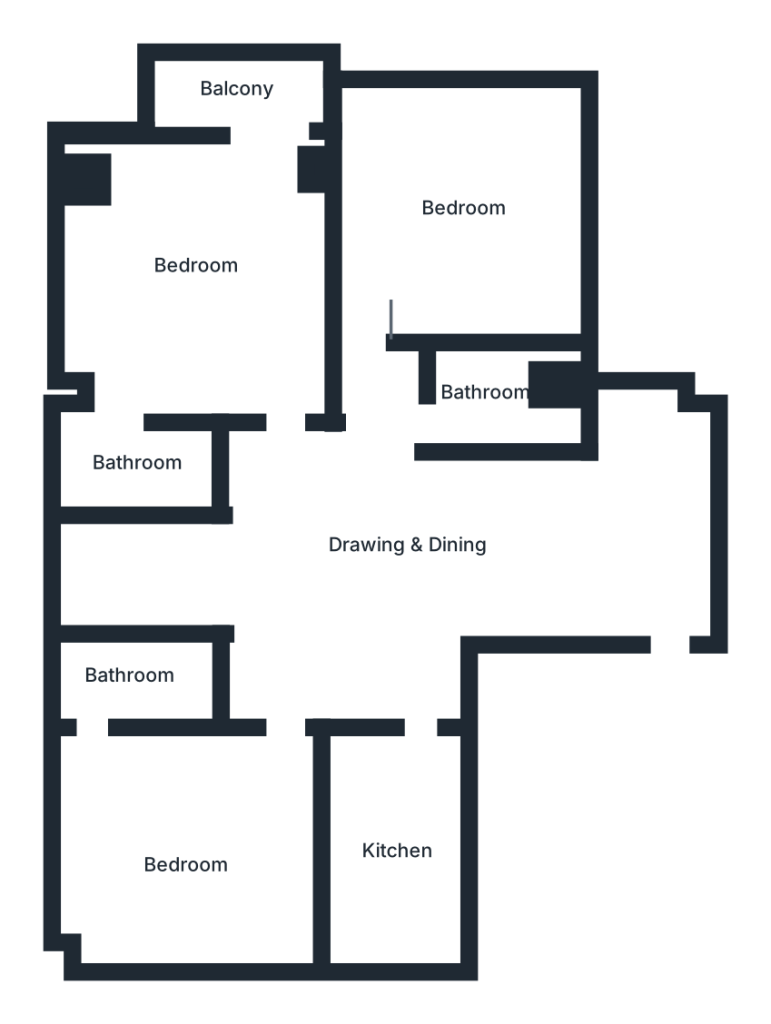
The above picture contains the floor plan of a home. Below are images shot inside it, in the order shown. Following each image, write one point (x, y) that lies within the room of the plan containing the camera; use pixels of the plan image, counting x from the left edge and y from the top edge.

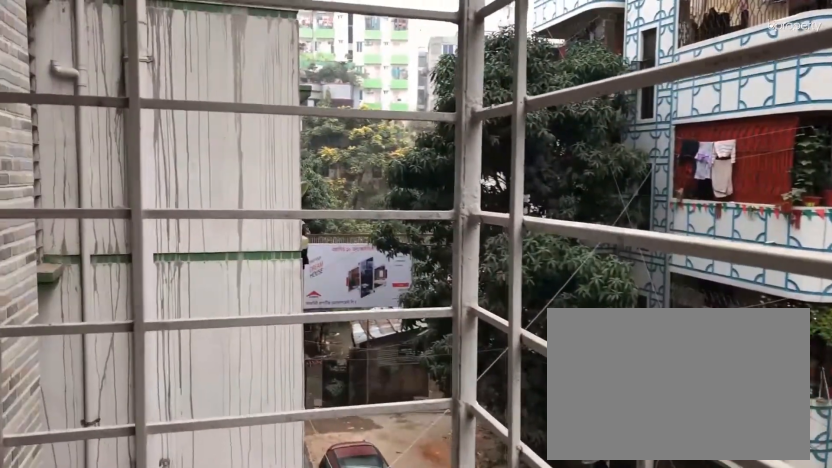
(259, 95)
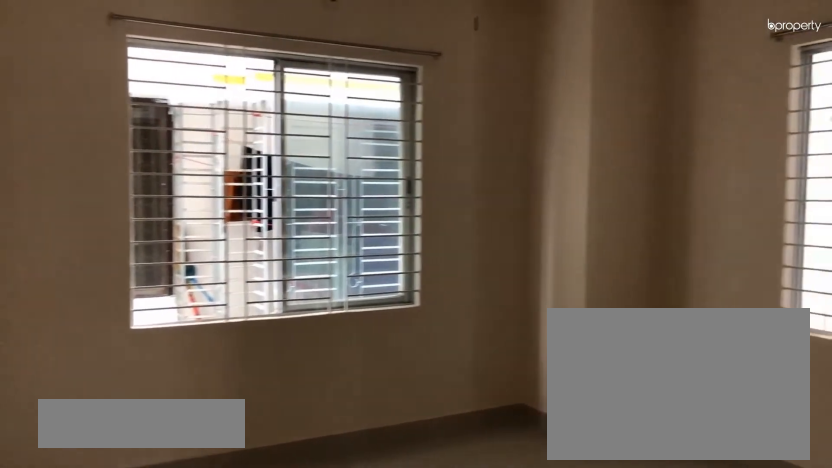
(187, 835)
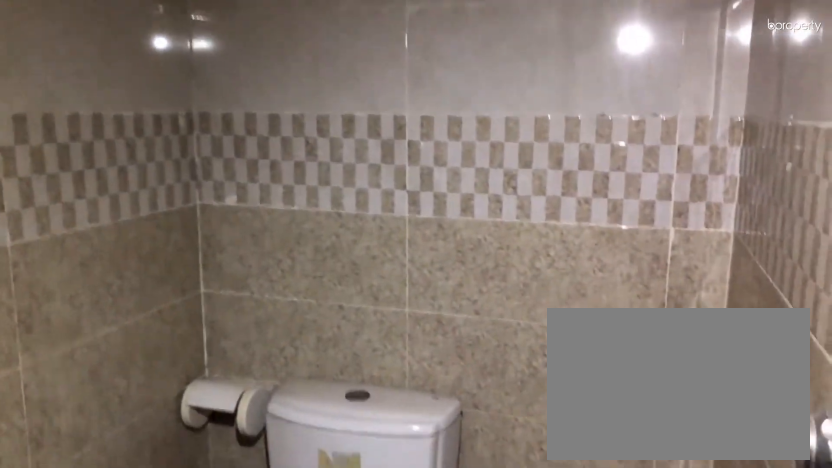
(126, 686)
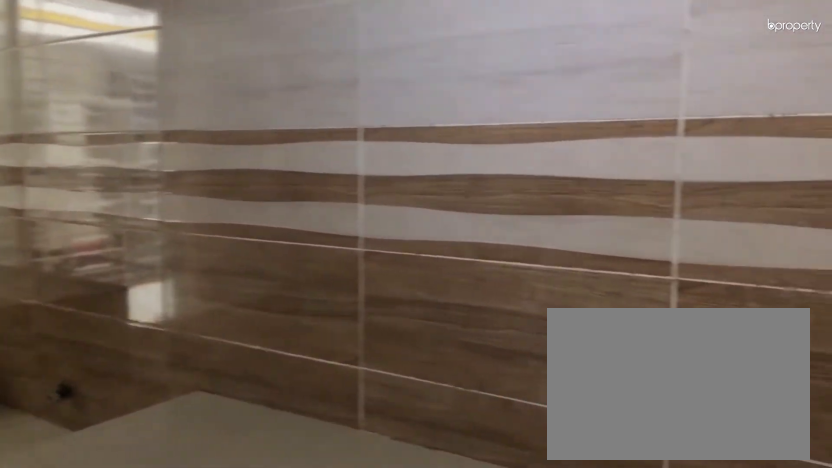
(395, 835)
